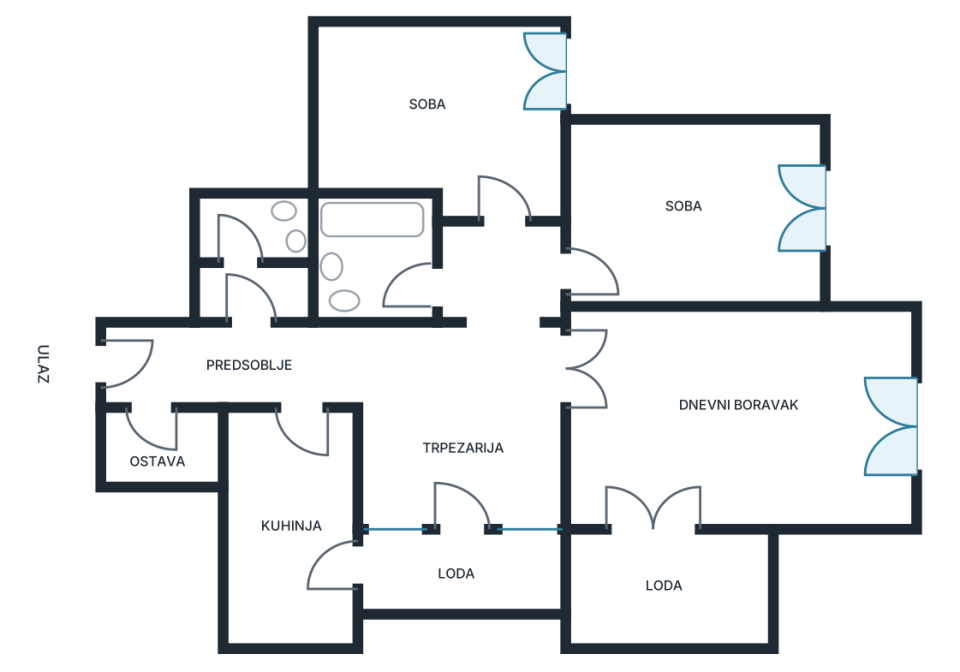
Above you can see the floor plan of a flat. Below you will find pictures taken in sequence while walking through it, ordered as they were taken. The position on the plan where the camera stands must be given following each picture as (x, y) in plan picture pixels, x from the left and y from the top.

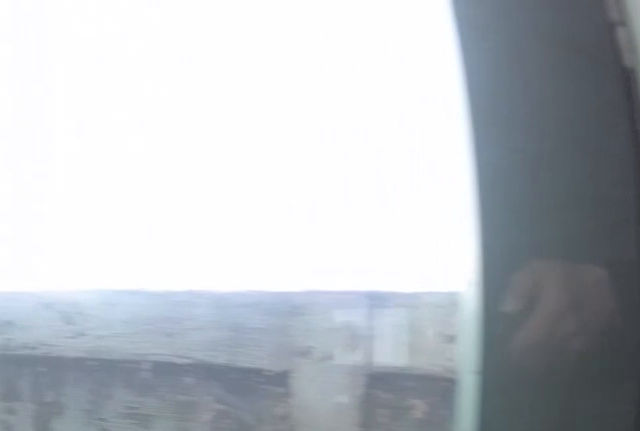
(837, 444)
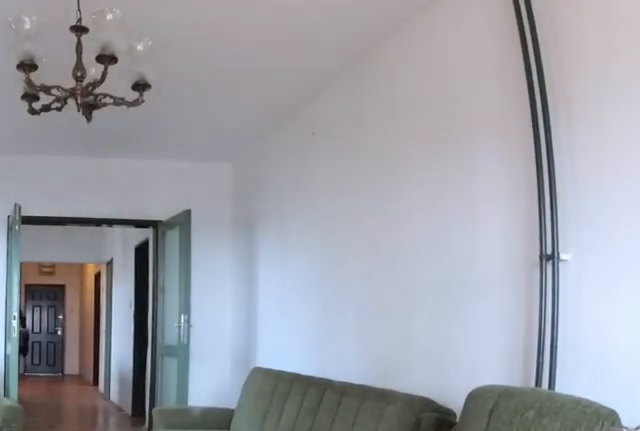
(879, 429)
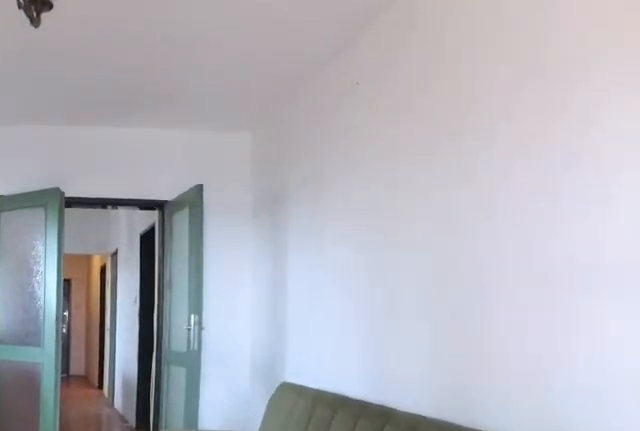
(831, 427)
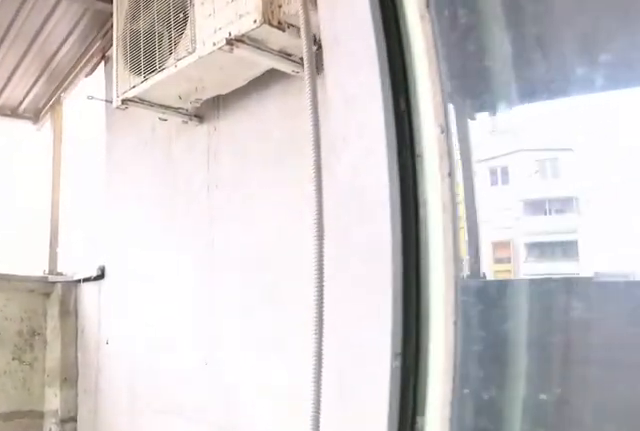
(675, 476)
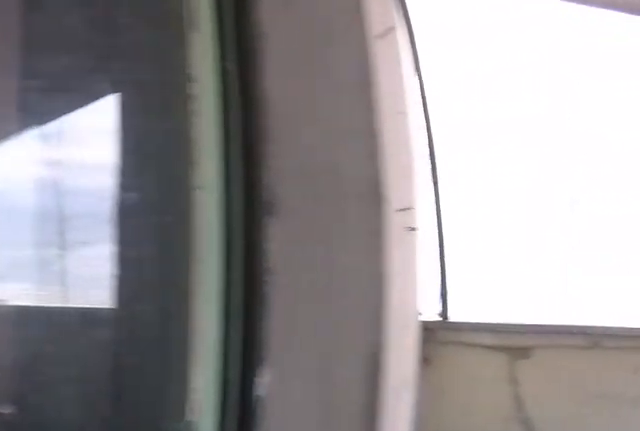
(650, 577)
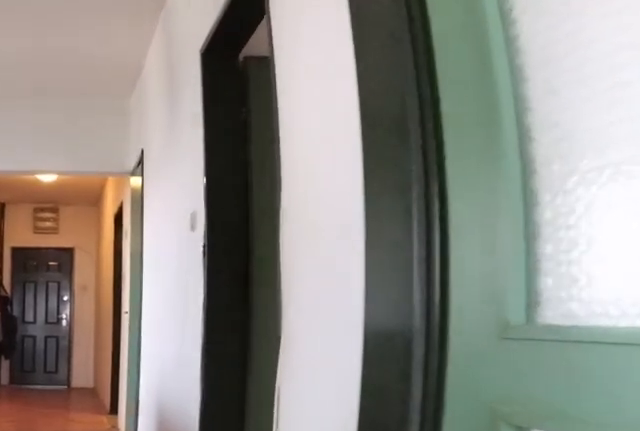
(617, 381)
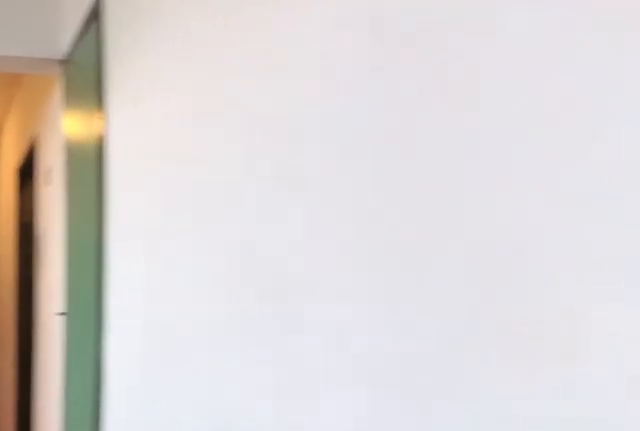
(521, 384)
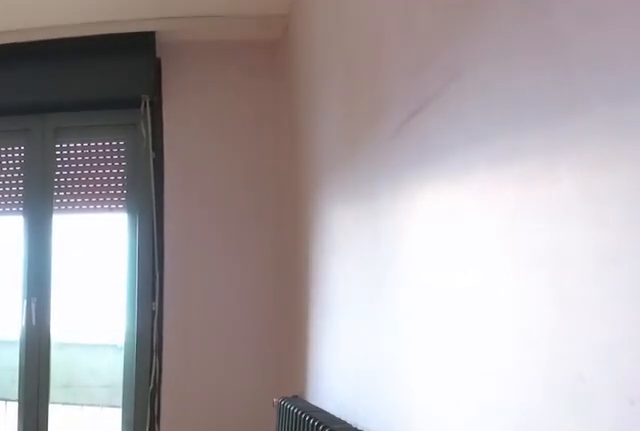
(564, 287)
